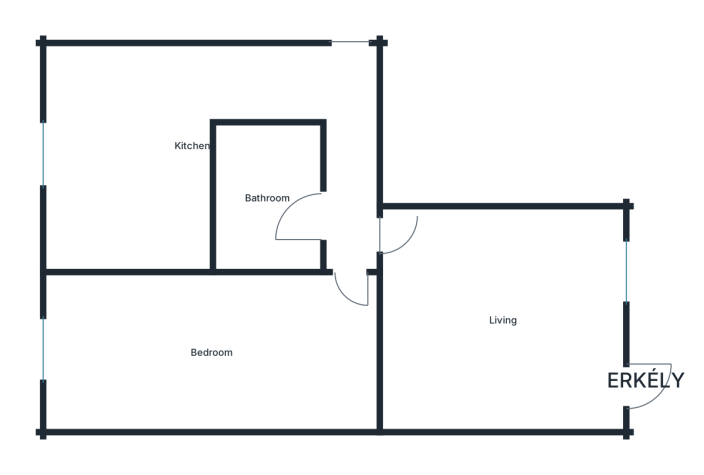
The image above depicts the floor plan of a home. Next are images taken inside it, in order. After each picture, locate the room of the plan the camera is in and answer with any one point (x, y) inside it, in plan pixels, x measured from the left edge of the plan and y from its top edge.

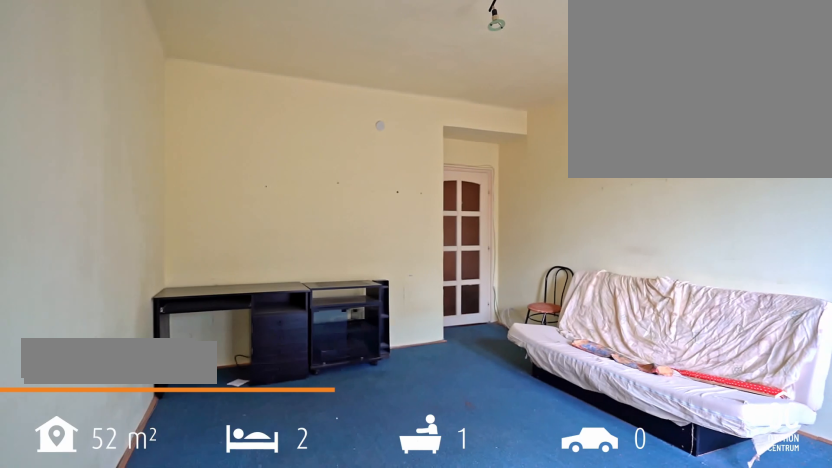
(503, 320)
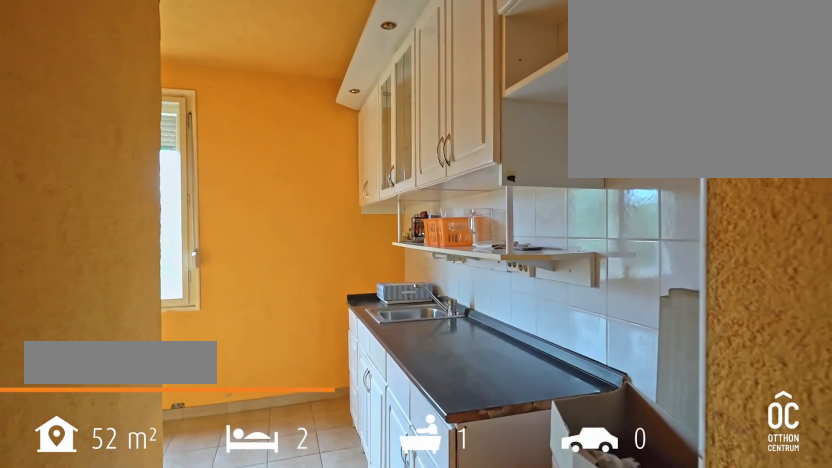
(127, 144)
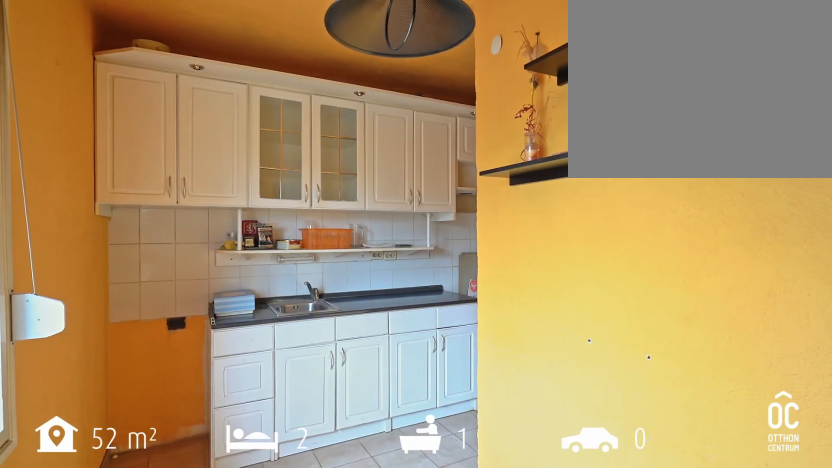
(127, 144)
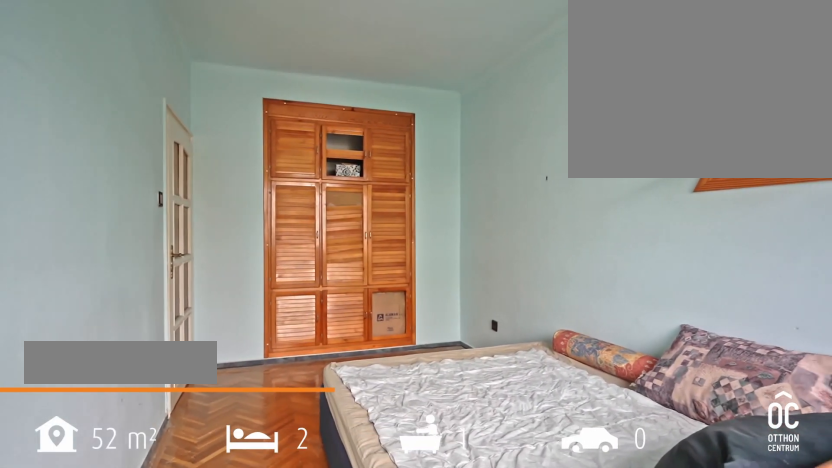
(209, 349)
